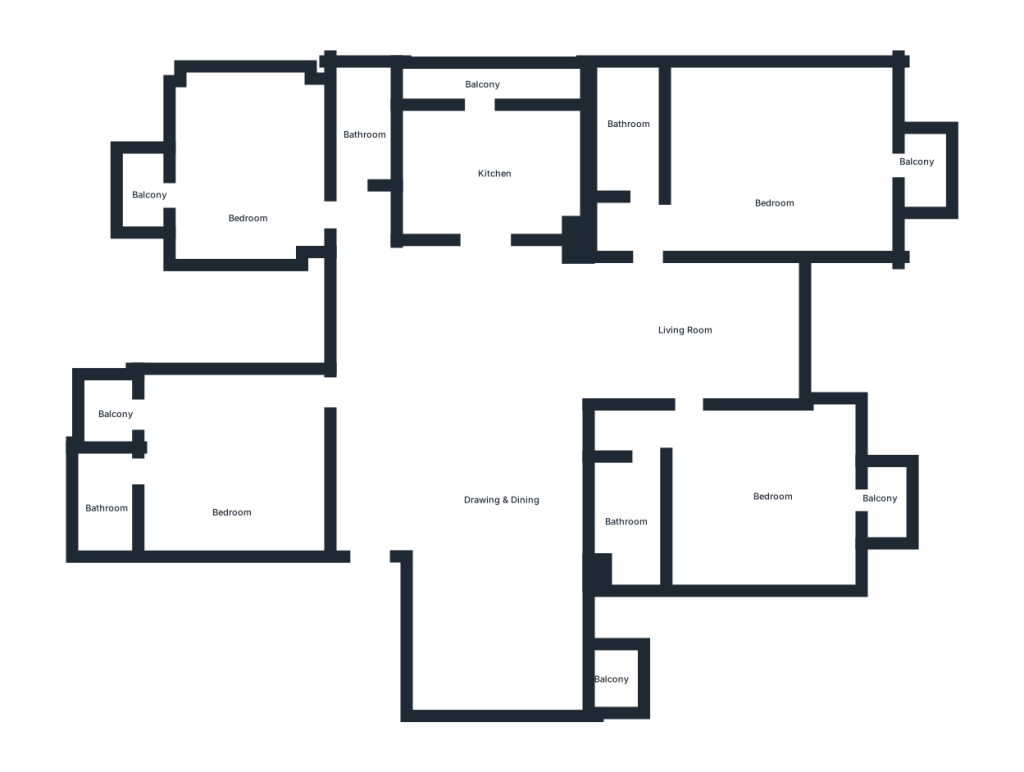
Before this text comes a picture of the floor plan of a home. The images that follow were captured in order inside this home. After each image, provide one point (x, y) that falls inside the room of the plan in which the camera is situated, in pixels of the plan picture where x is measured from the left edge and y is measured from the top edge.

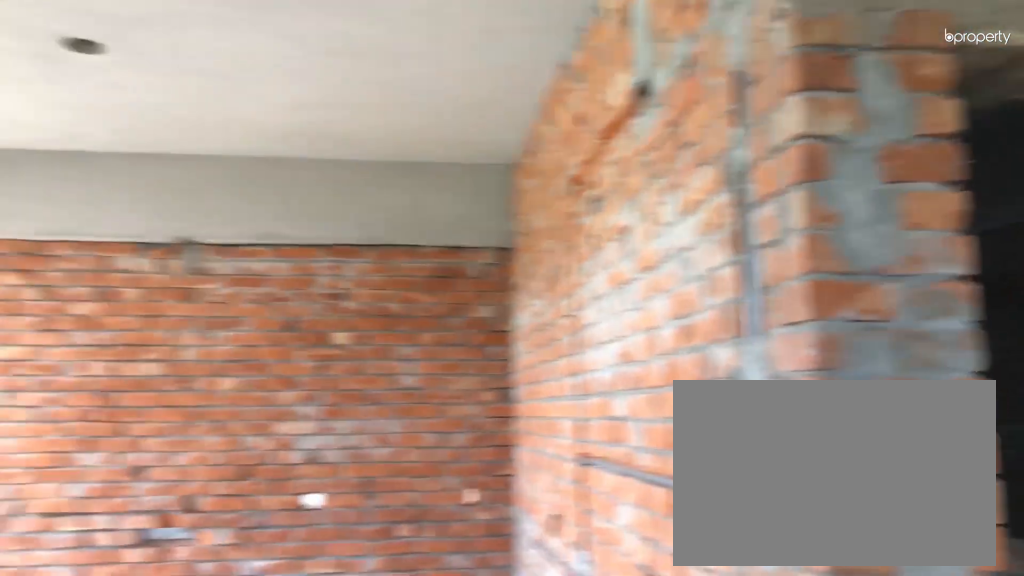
(477, 479)
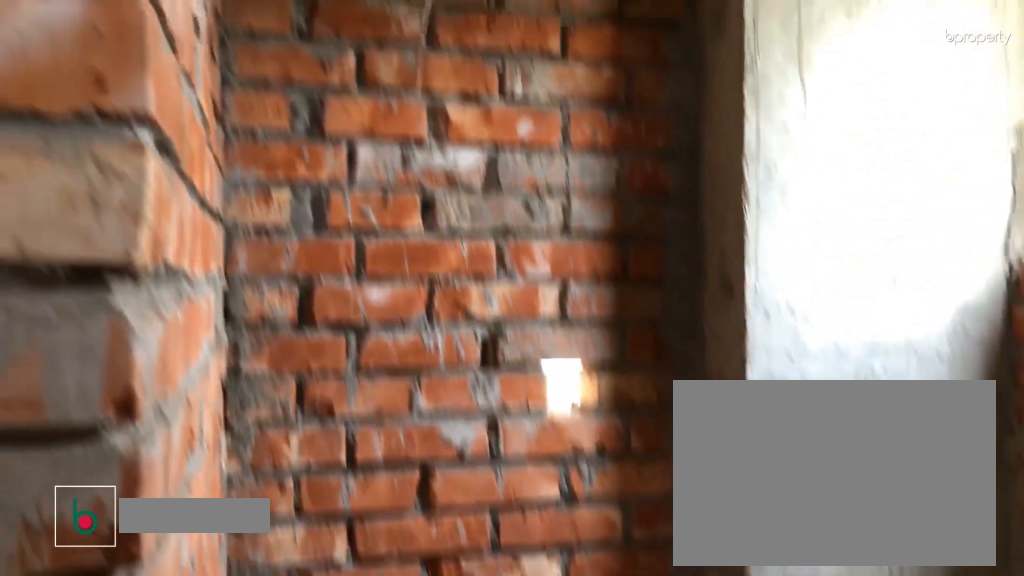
(104, 501)
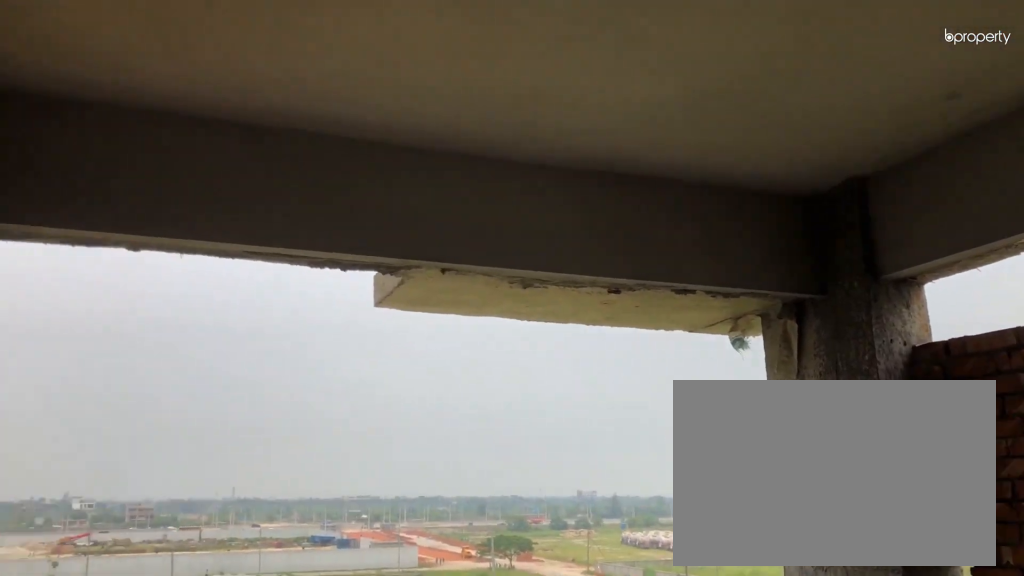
(236, 193)
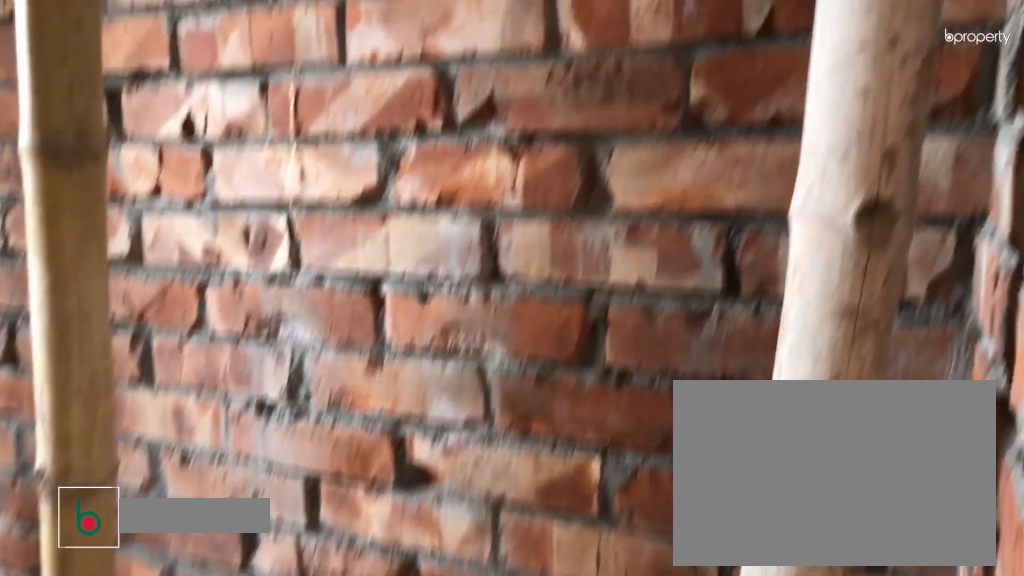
(365, 102)
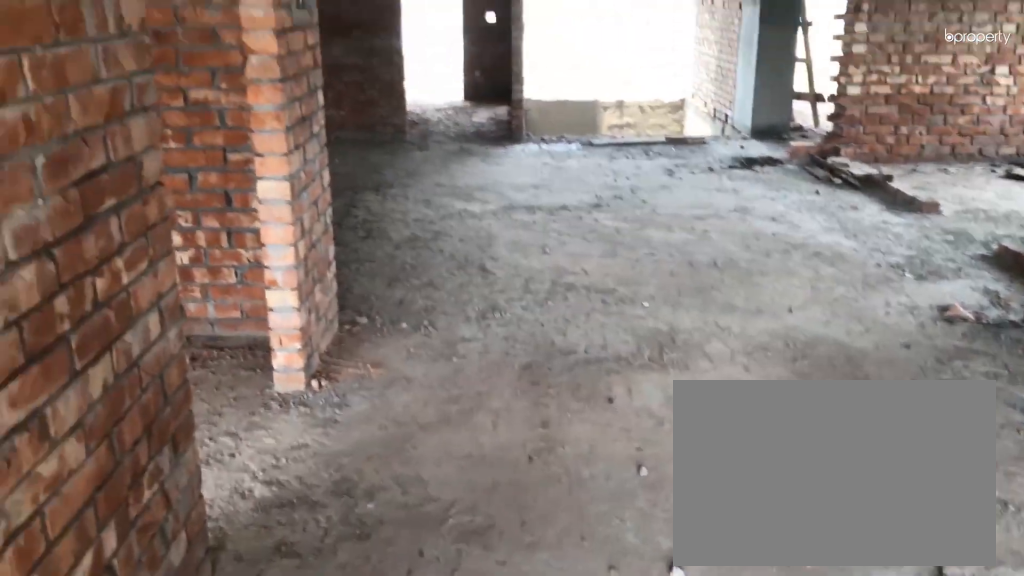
(708, 330)
